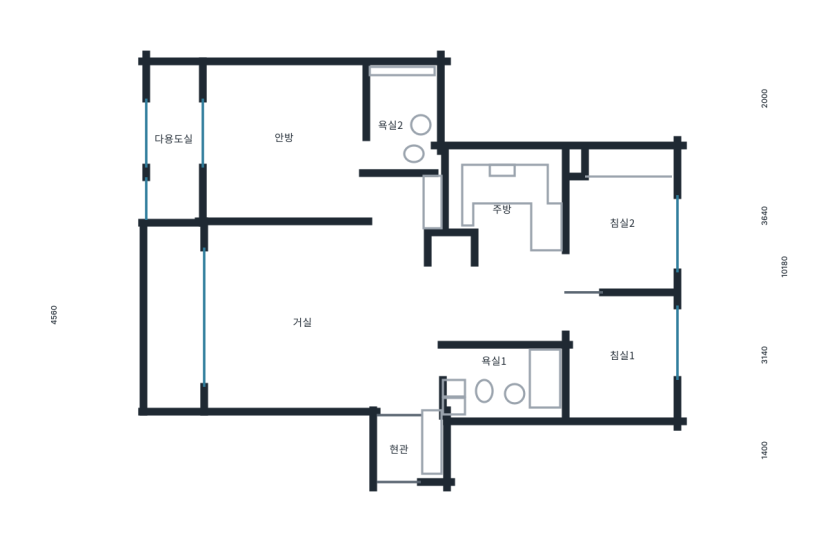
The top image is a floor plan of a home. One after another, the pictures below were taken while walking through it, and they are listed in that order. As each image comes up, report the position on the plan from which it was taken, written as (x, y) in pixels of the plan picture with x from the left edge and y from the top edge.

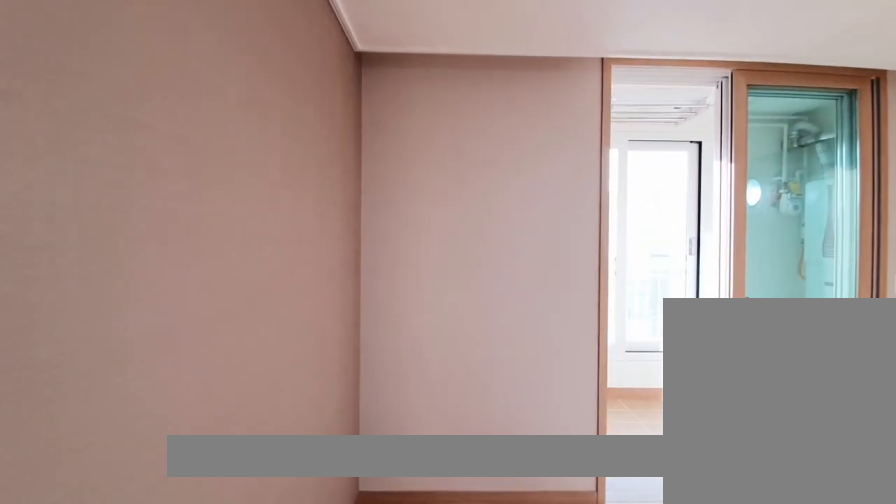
(273, 149)
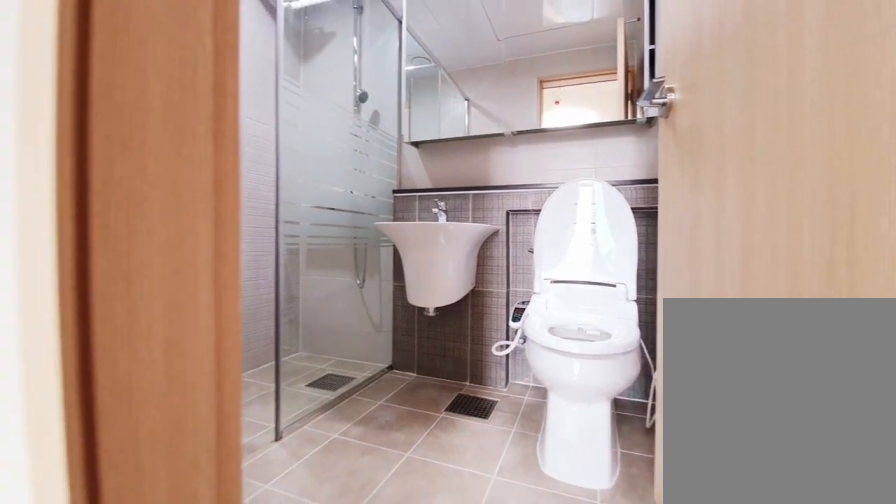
(381, 155)
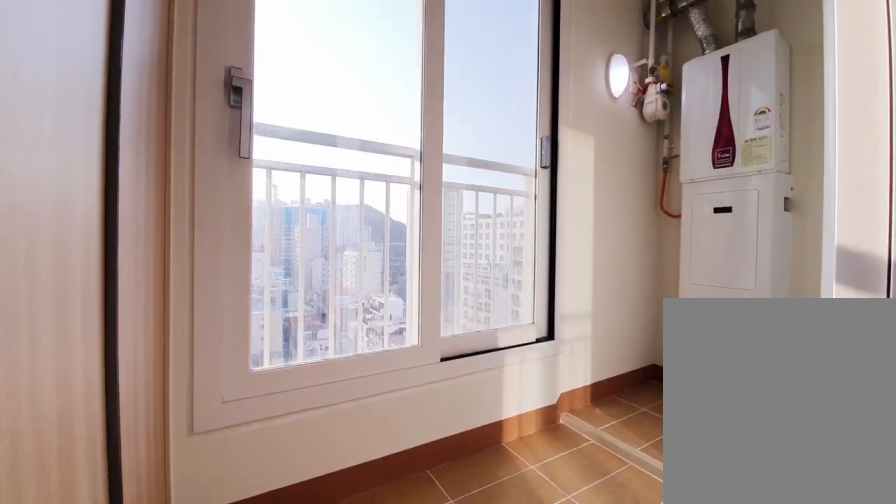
(195, 162)
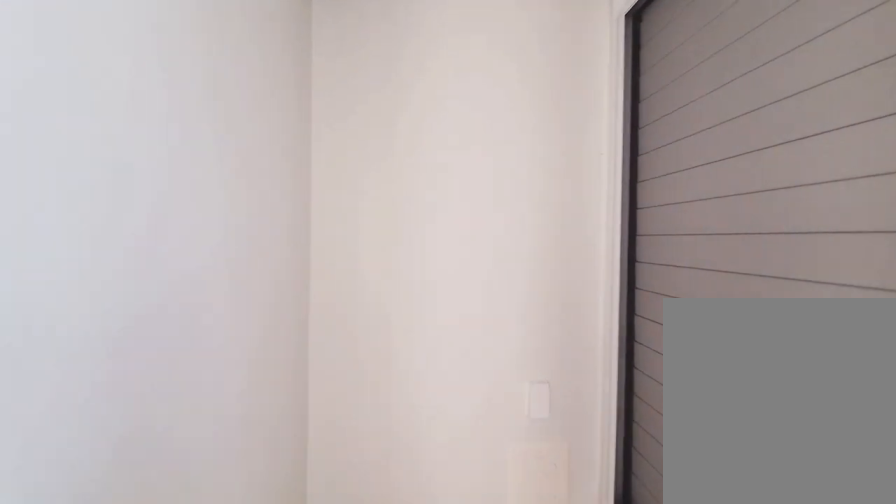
(196, 161)
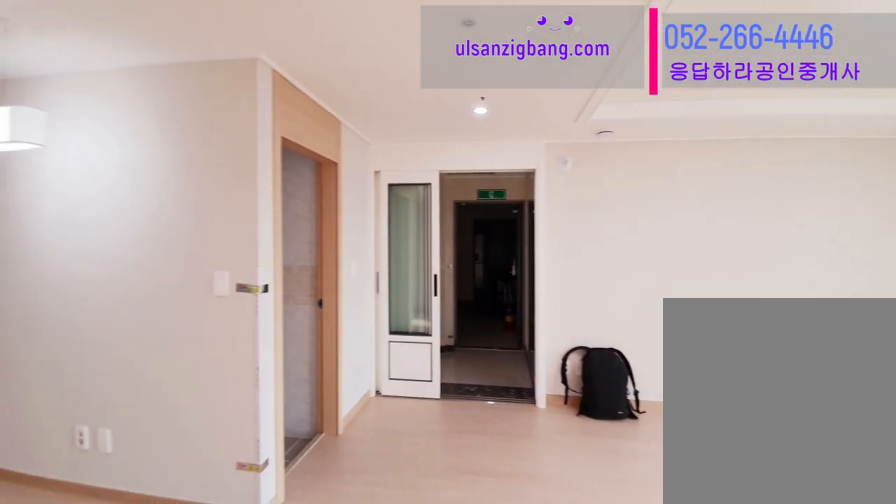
(407, 285)
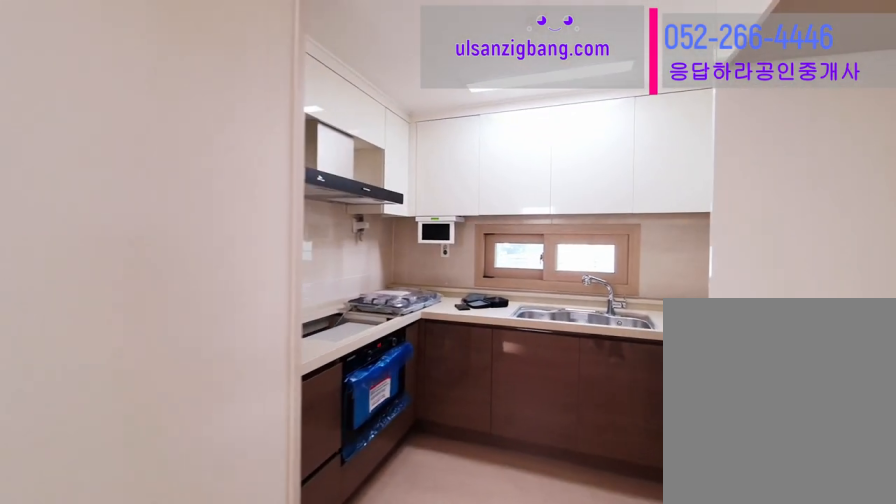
(509, 219)
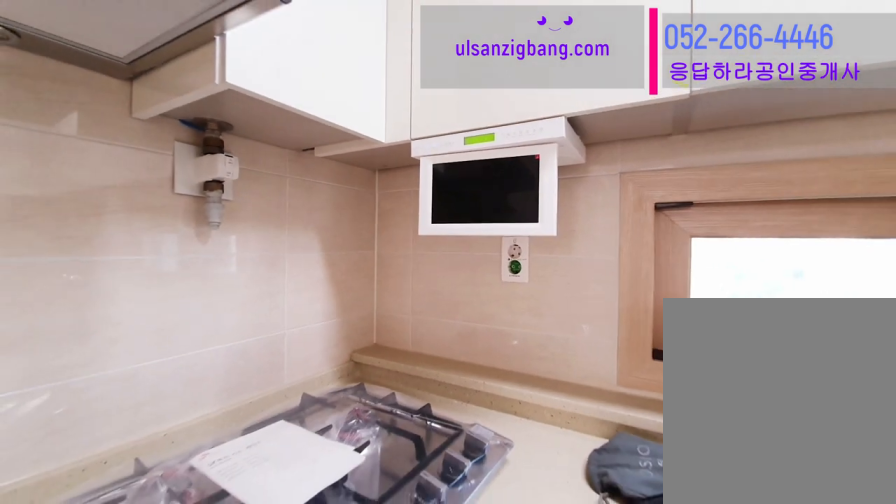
(508, 218)
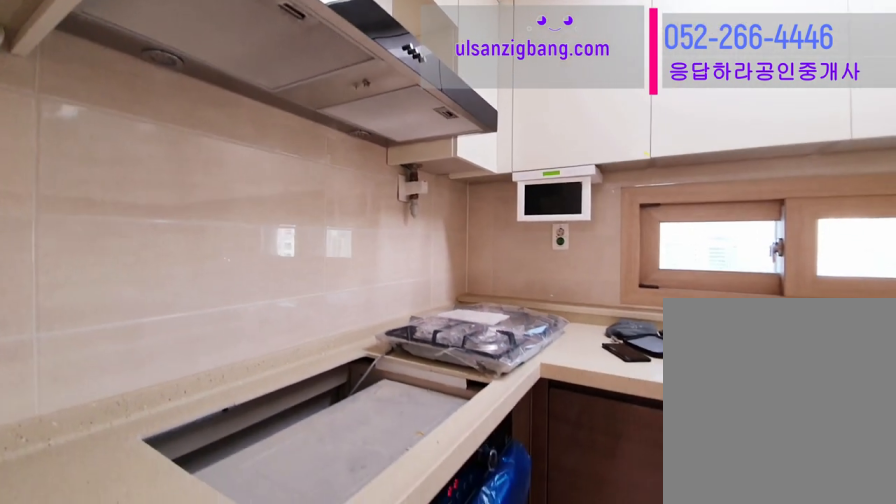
(507, 218)
